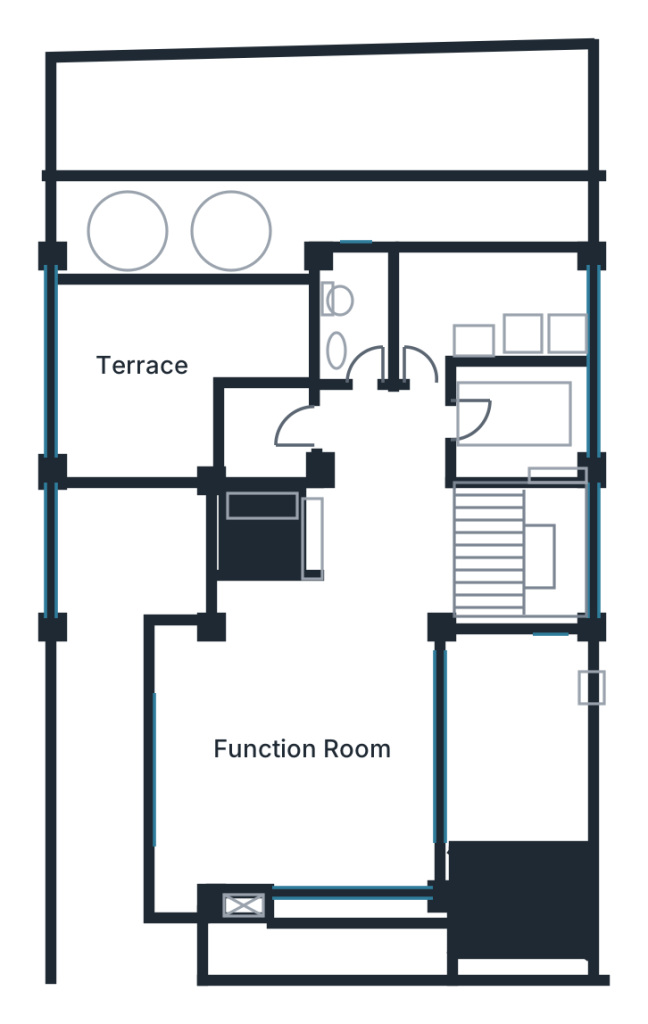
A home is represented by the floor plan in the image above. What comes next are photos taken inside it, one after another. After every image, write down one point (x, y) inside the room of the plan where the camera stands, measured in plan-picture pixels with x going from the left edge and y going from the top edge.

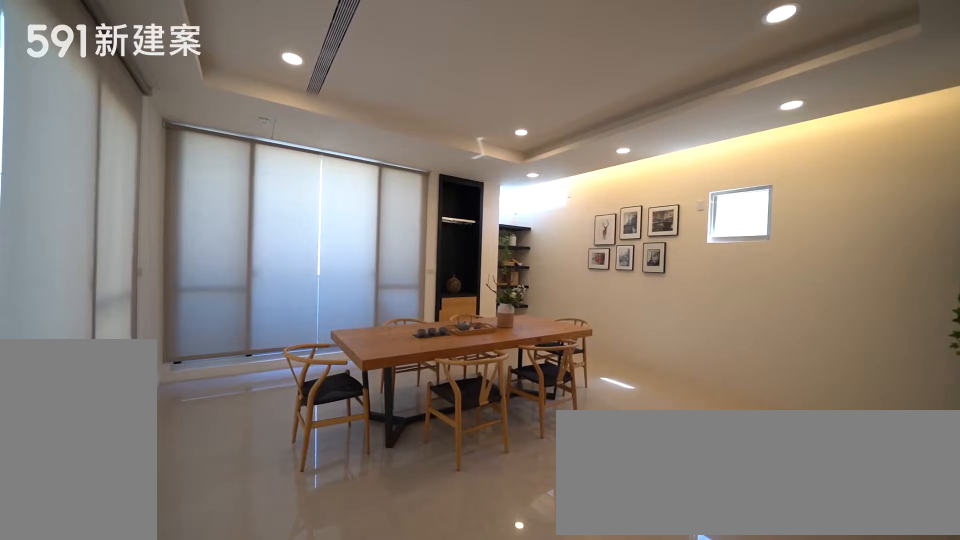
(296, 746)
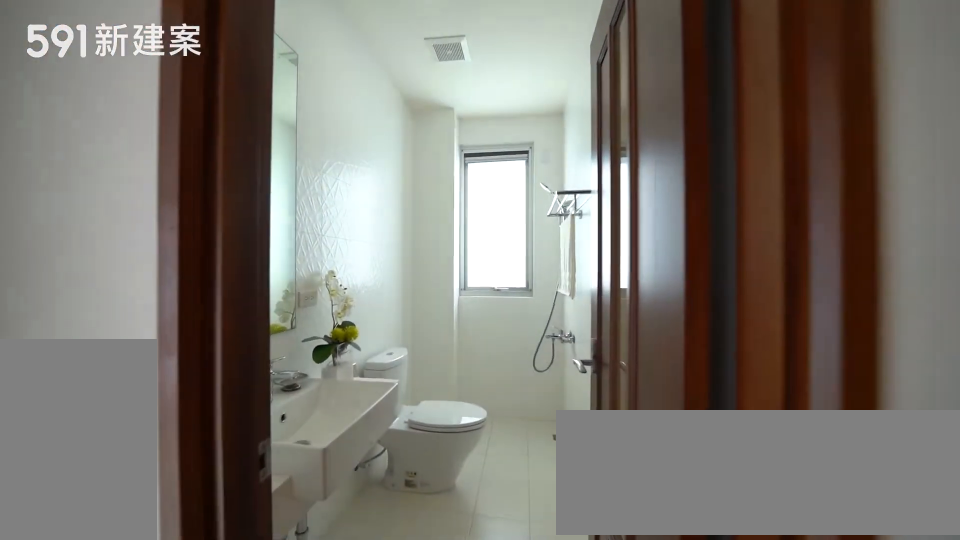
(358, 305)
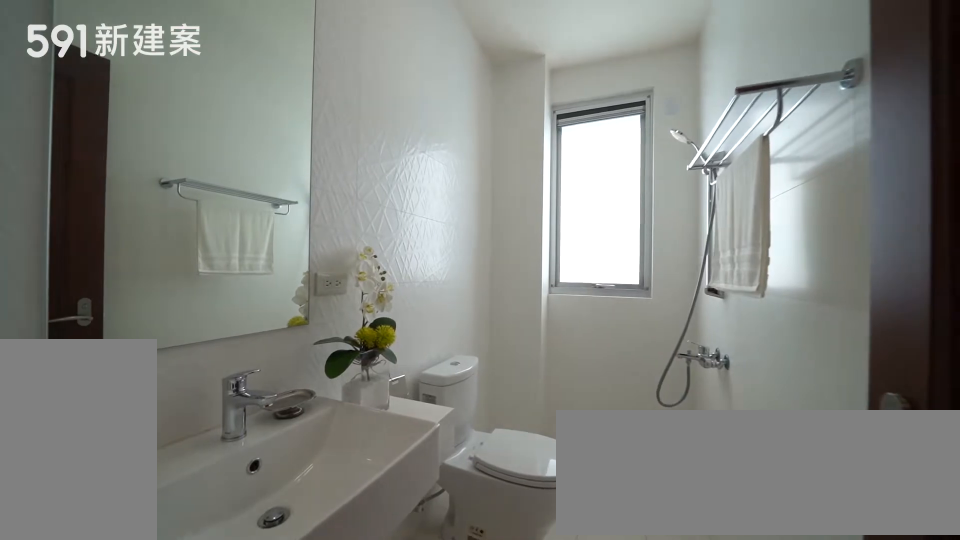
(358, 305)
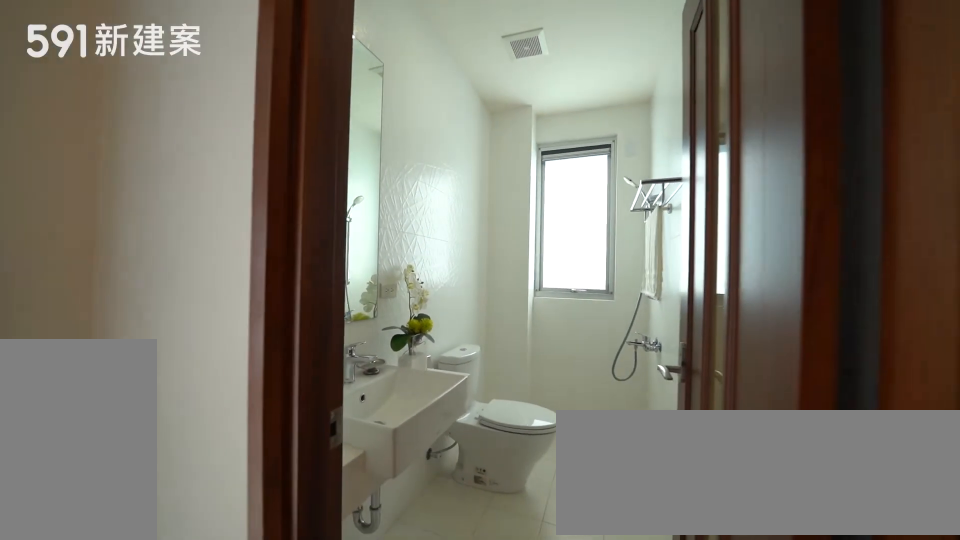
(358, 305)
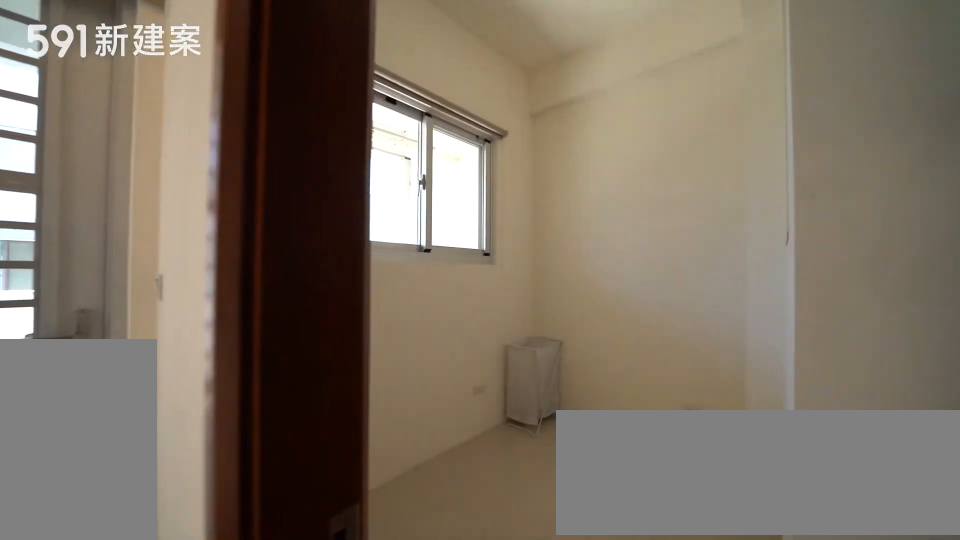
(530, 421)
